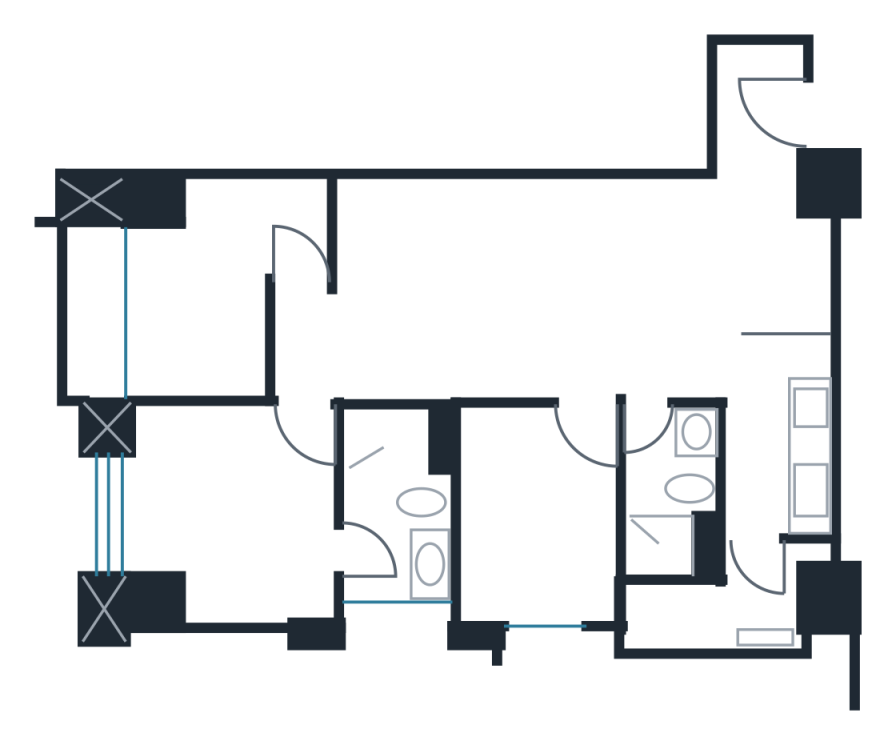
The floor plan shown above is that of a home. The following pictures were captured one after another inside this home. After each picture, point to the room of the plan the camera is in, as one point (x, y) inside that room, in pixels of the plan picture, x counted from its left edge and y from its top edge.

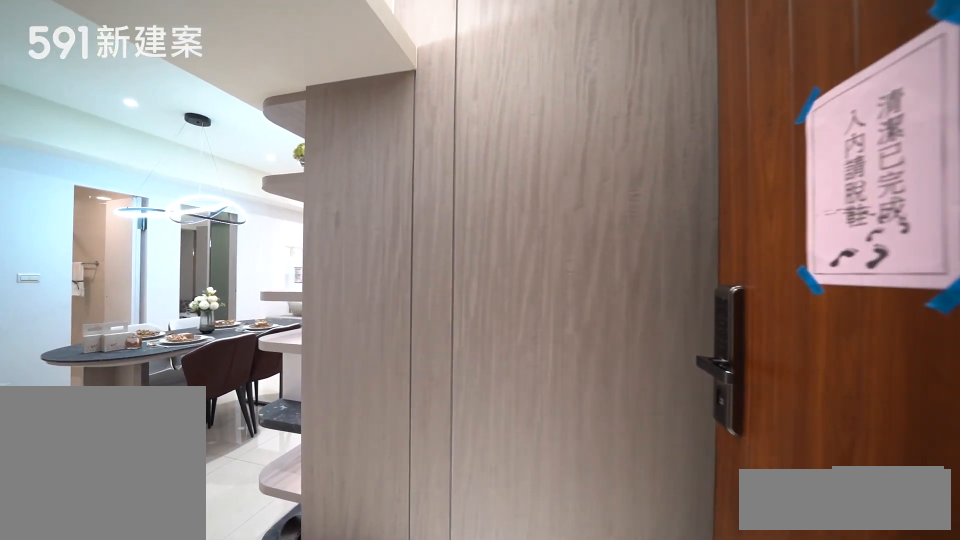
(771, 188)
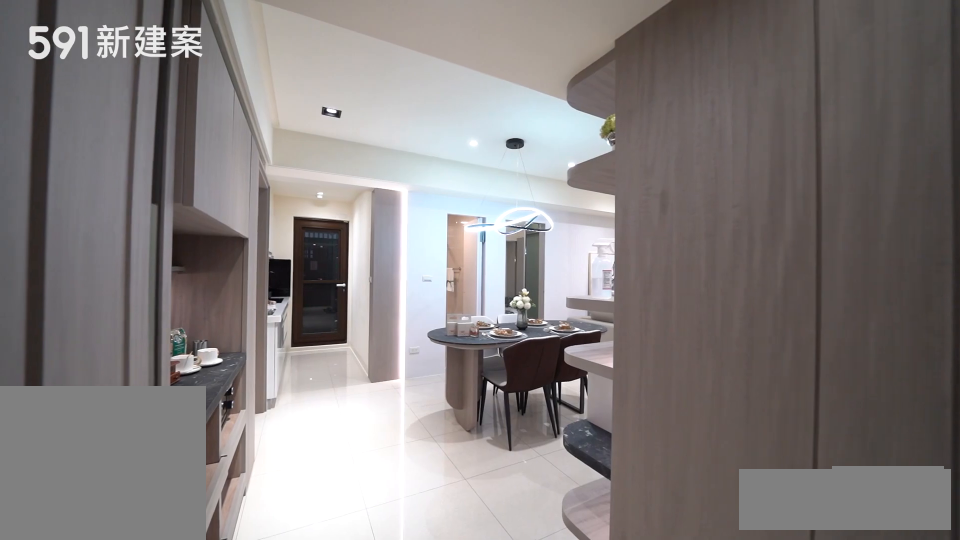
(771, 188)
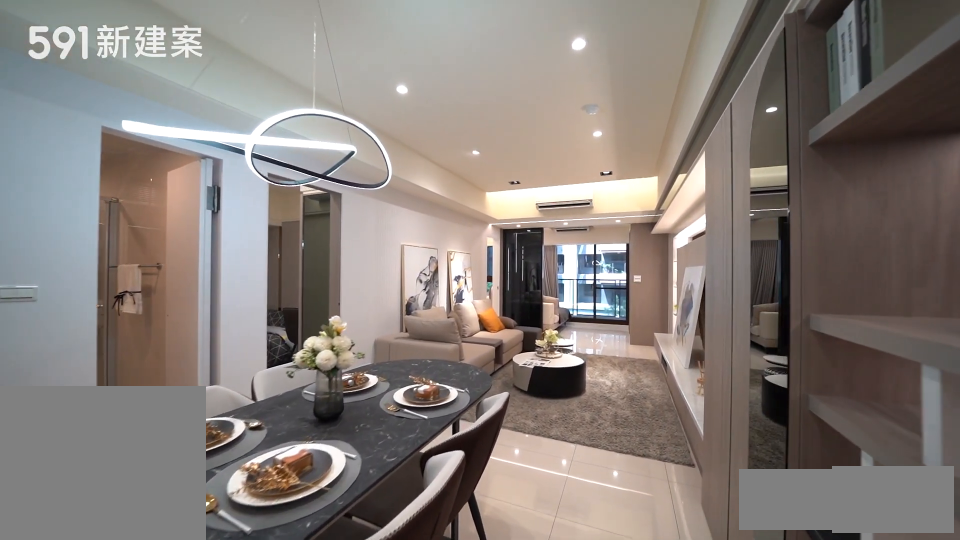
(620, 279)
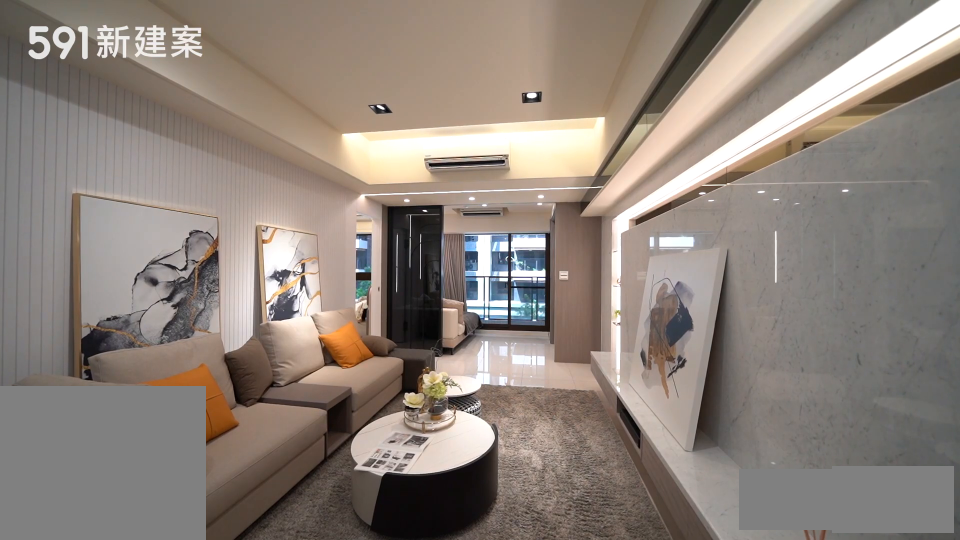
(436, 287)
